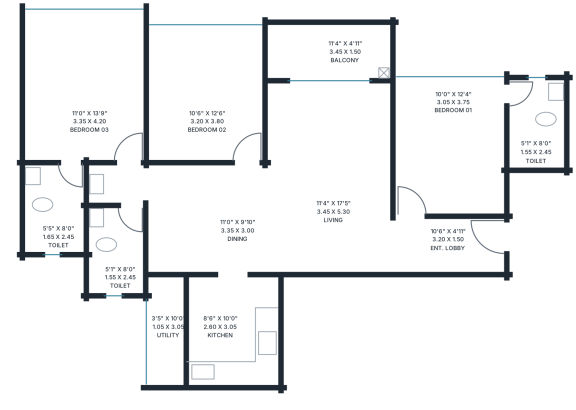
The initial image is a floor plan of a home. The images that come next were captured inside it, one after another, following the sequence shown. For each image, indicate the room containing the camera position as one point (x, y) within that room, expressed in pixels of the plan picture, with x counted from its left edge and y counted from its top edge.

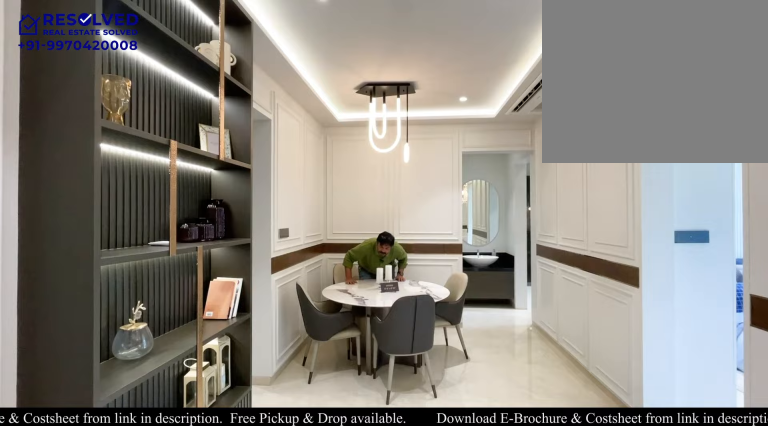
(208, 218)
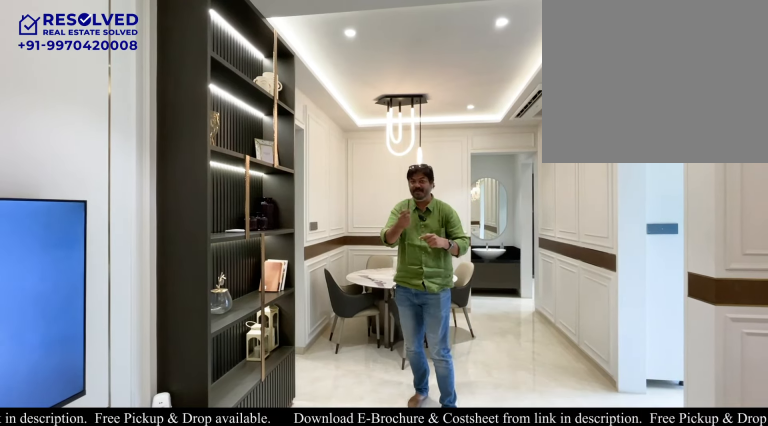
(208, 218)
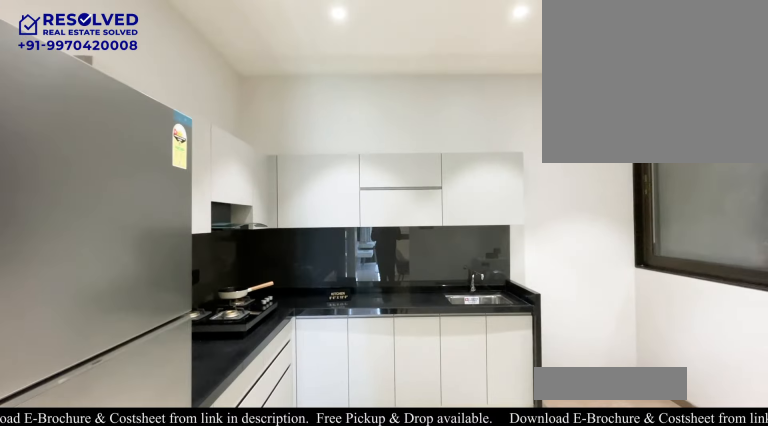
(232, 330)
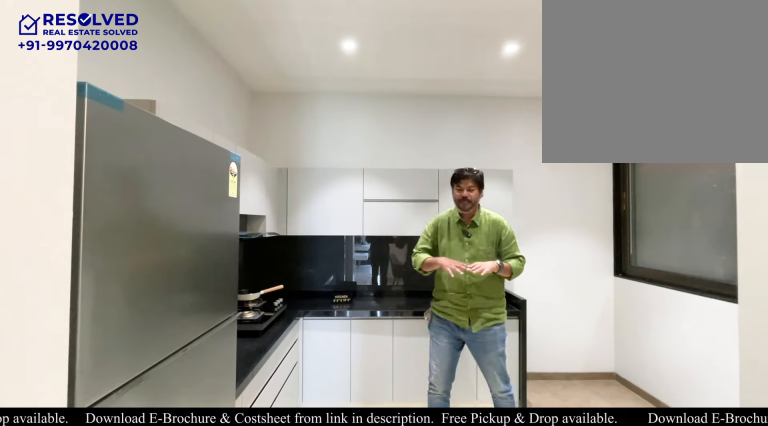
(232, 330)
